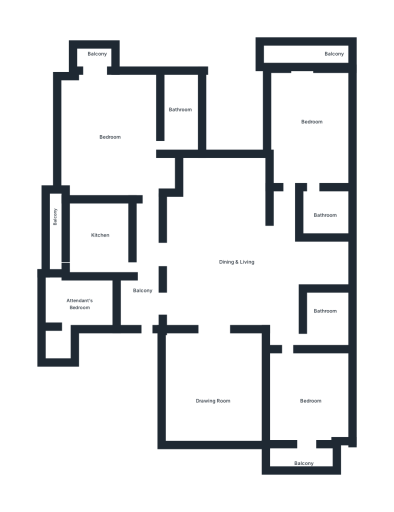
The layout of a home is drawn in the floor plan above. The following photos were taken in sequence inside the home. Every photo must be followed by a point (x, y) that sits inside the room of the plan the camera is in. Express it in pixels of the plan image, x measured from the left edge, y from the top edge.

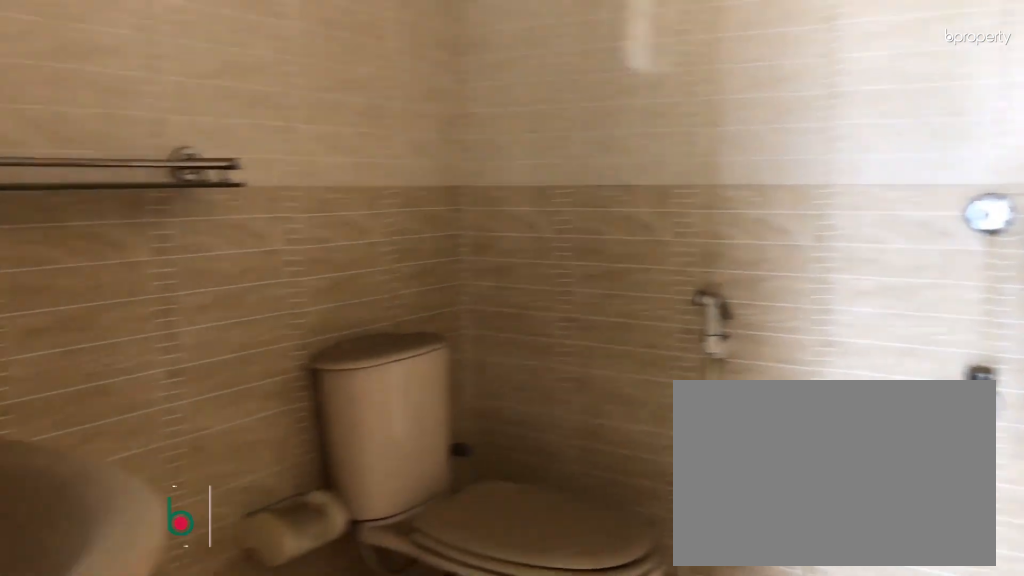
(325, 217)
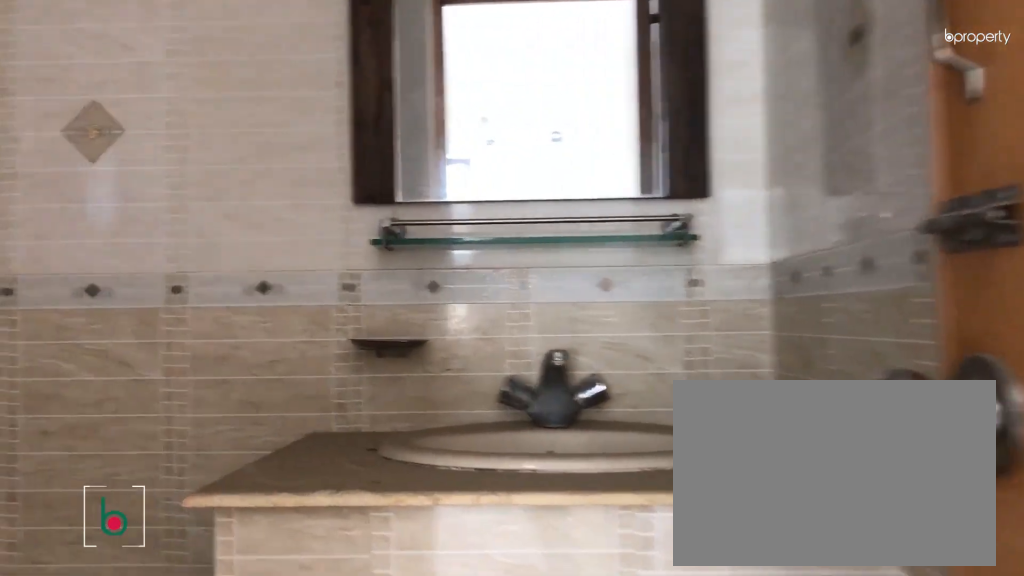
(179, 110)
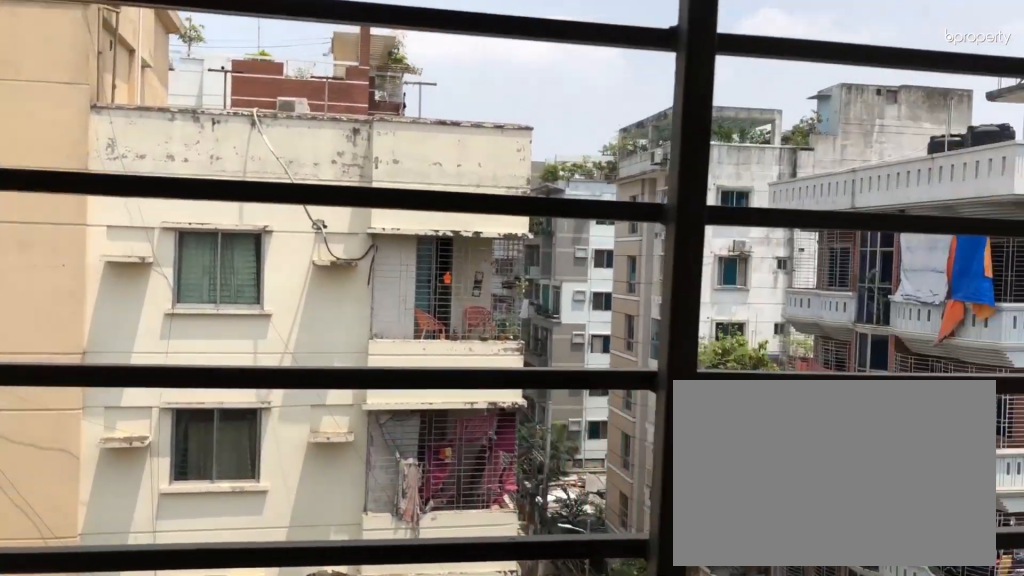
(93, 60)
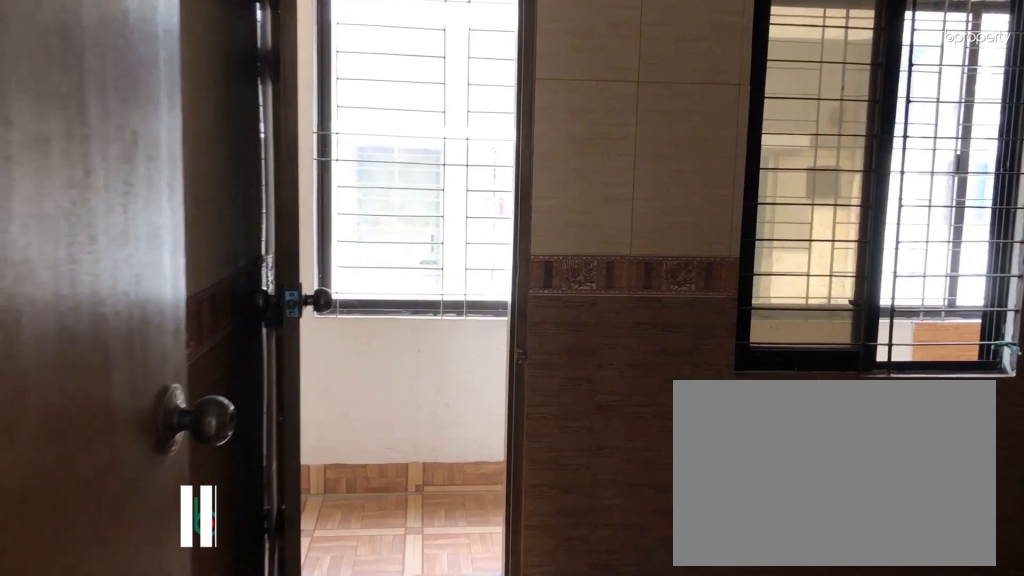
(100, 241)
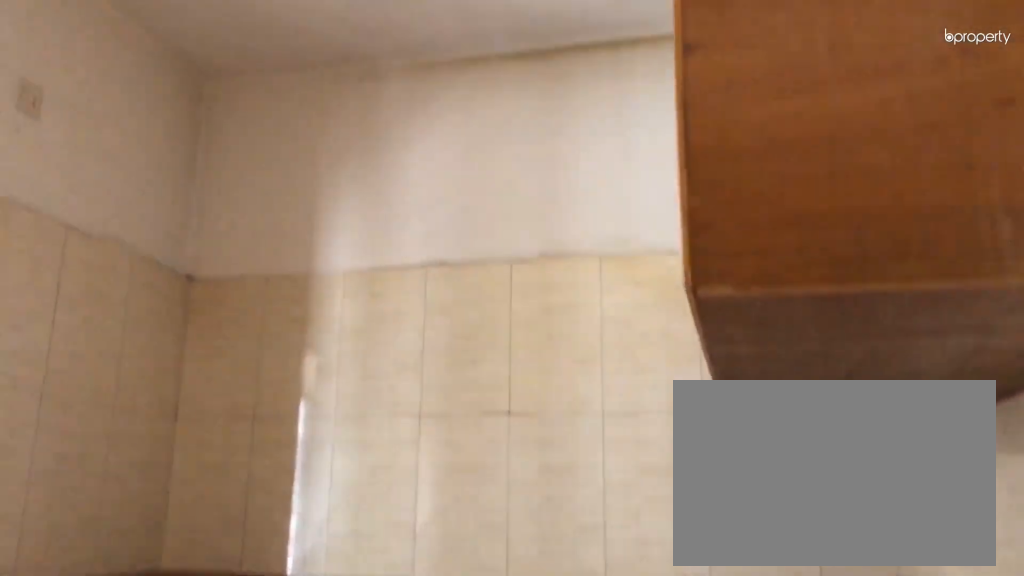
(100, 241)
